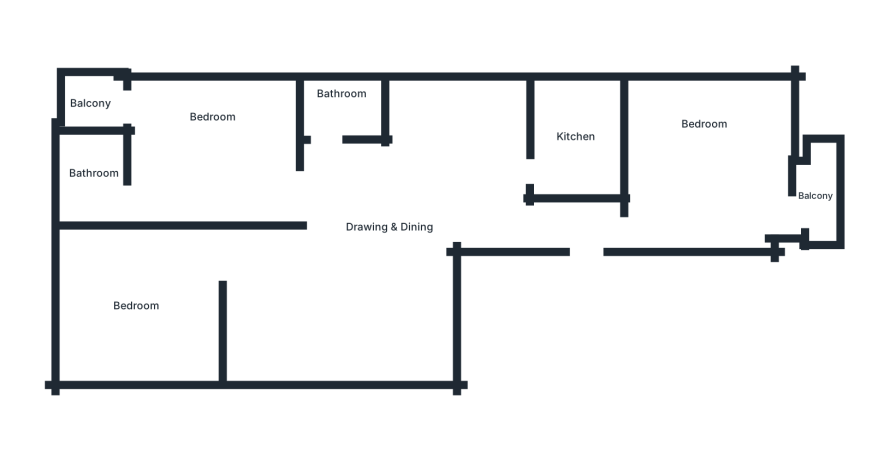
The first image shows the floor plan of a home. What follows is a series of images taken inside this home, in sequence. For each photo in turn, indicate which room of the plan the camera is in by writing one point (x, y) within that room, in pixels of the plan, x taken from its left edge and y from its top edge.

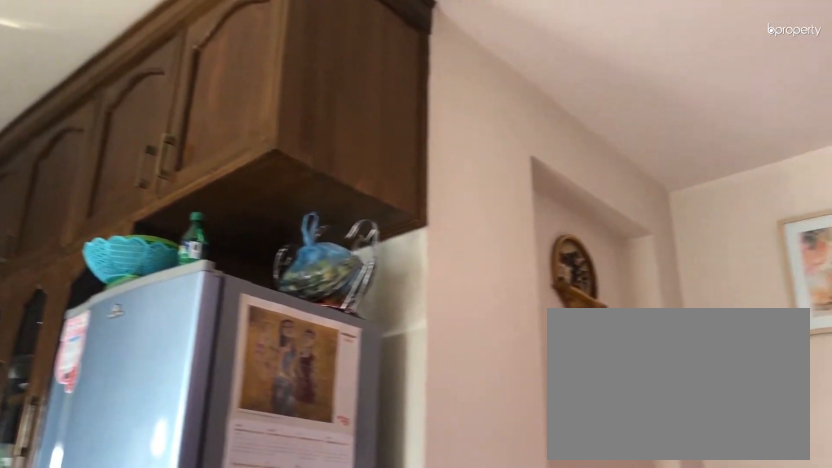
(399, 228)
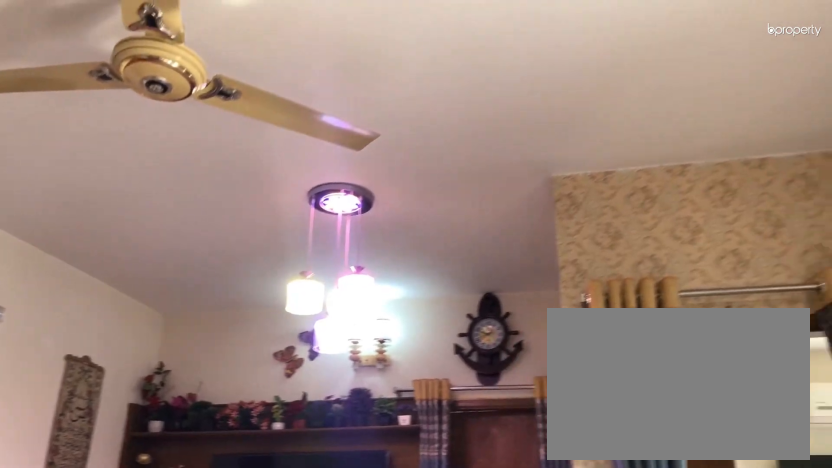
(399, 228)
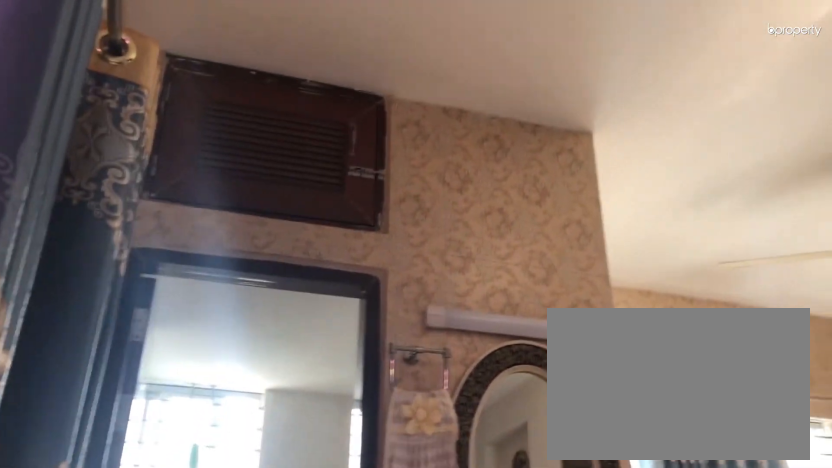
(399, 228)
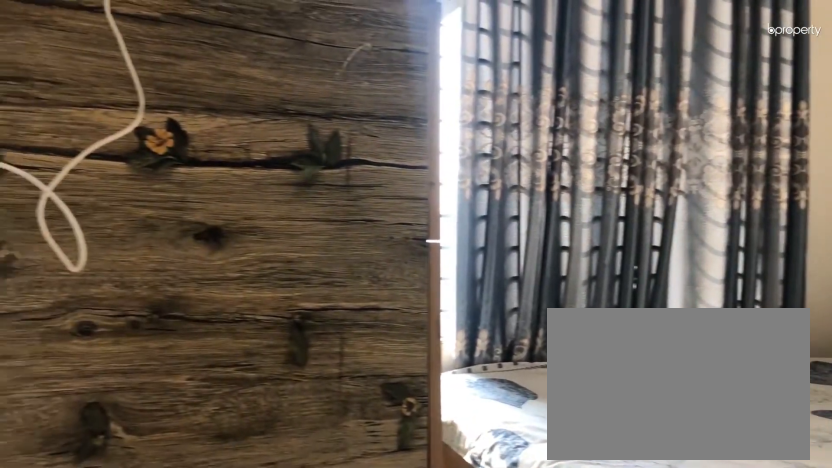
(707, 160)
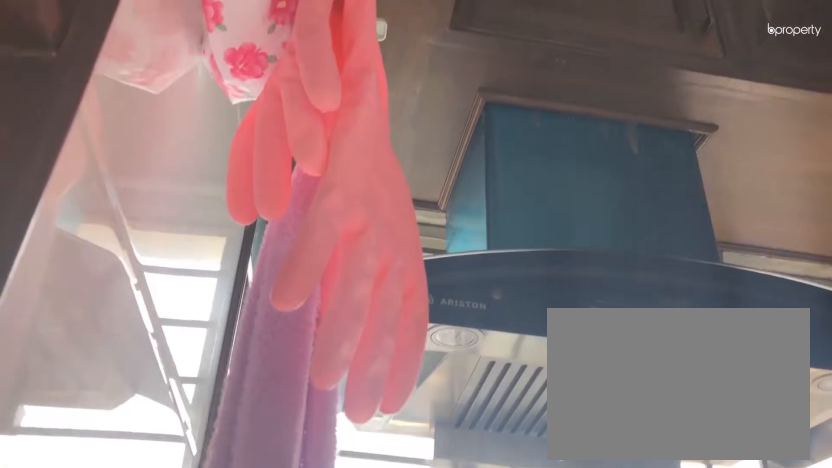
(579, 133)
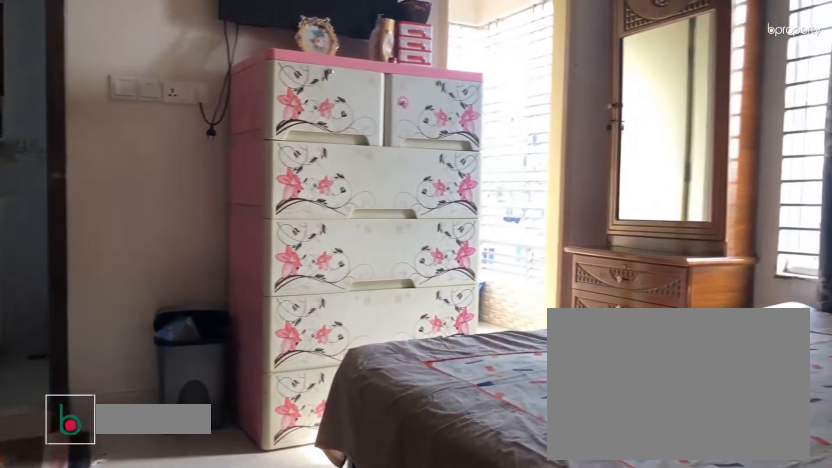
(212, 143)
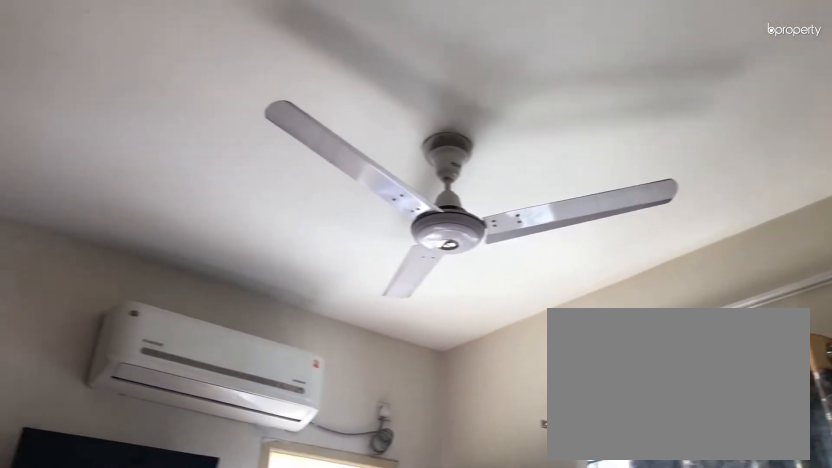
(212, 144)
